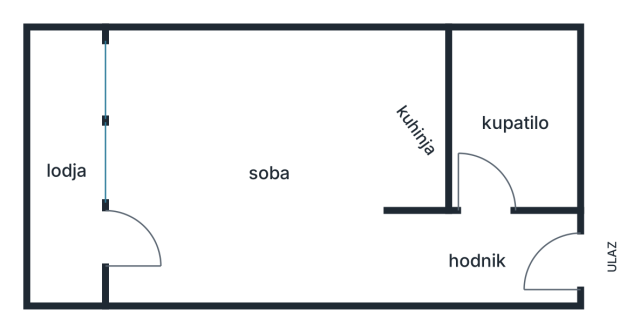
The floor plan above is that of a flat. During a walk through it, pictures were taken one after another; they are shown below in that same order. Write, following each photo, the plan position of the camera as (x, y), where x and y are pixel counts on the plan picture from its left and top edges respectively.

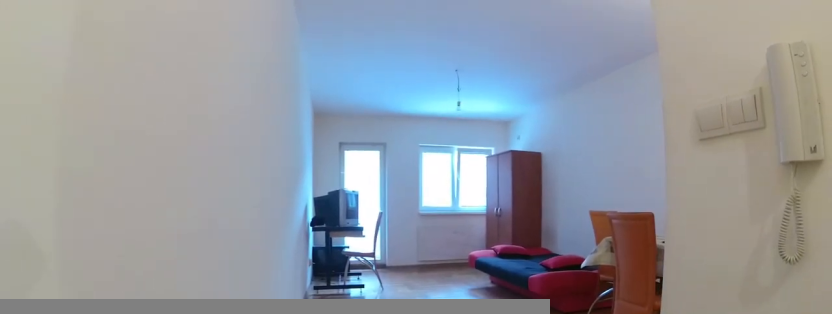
(440, 248)
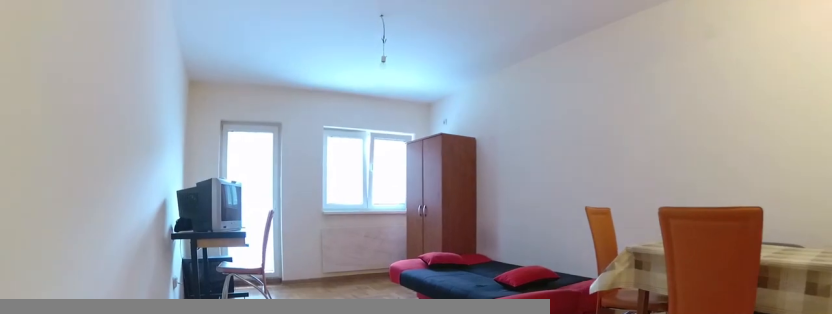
(375, 248)
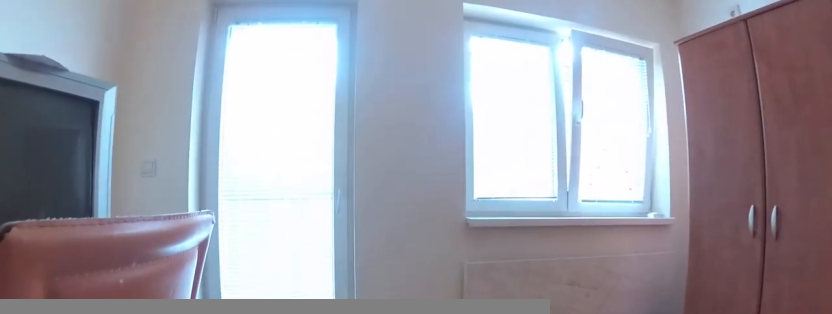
(212, 251)
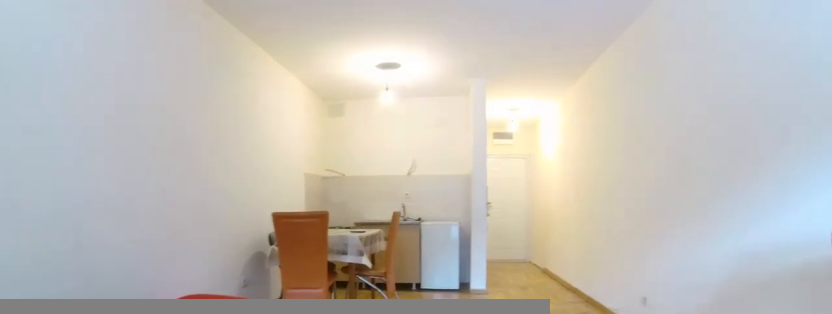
(146, 205)
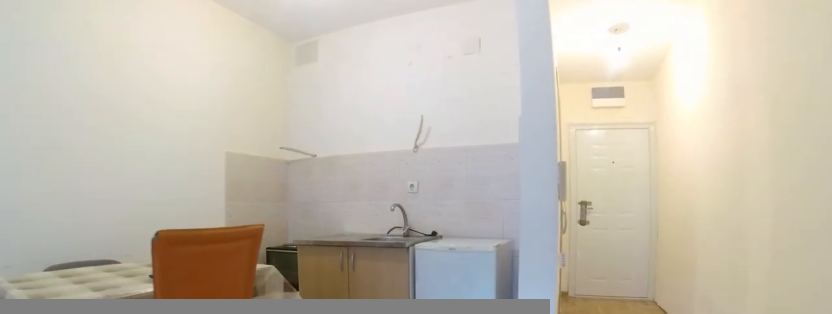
(248, 206)
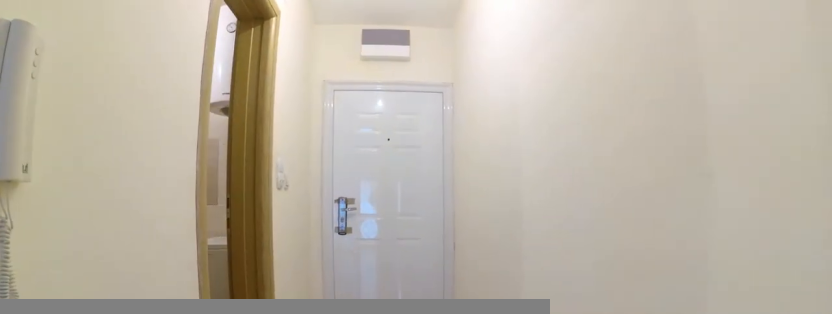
(386, 251)
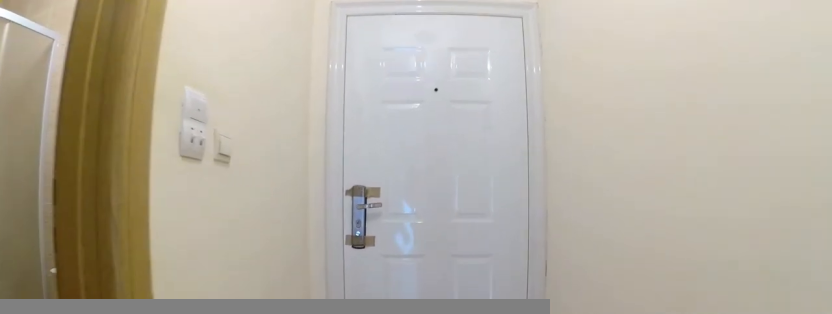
(478, 250)
